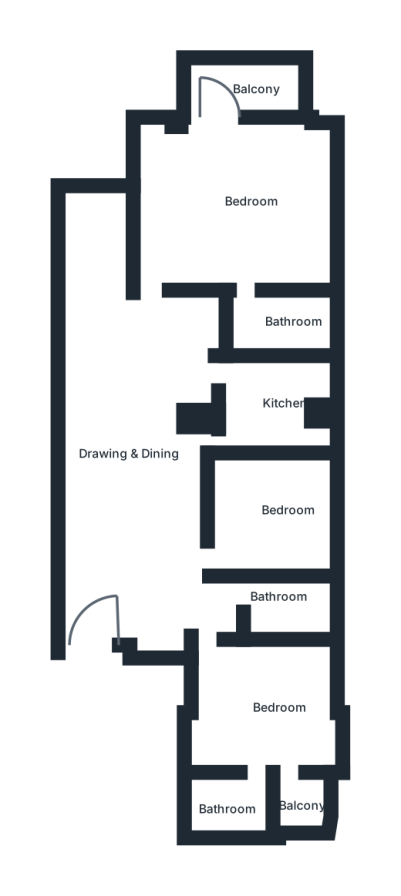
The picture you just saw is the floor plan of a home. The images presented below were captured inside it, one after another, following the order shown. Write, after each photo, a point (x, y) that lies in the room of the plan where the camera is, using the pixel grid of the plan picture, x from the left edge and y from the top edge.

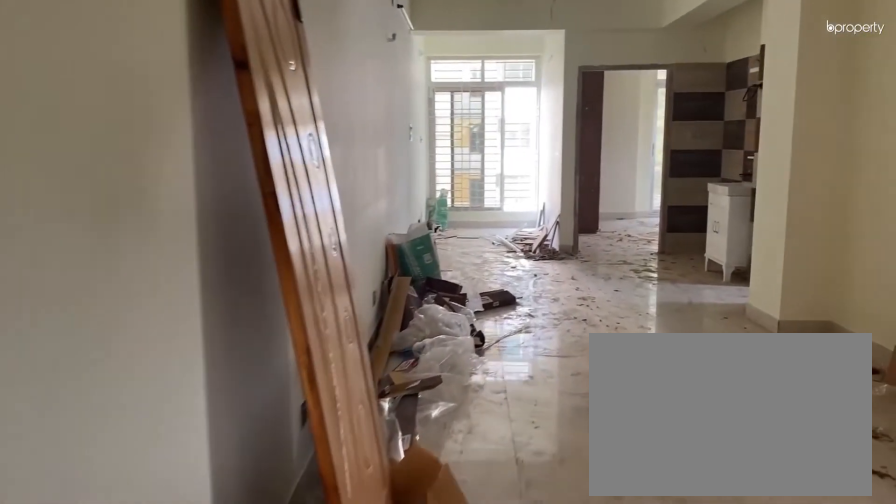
(134, 495)
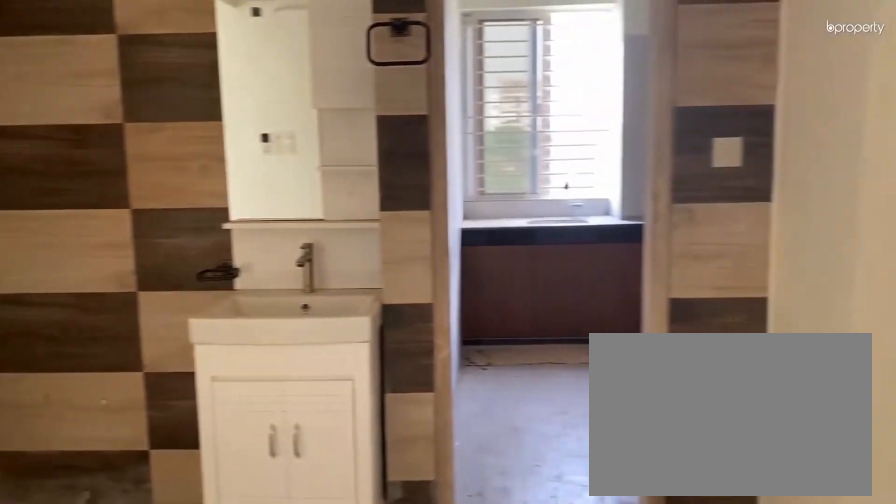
(134, 495)
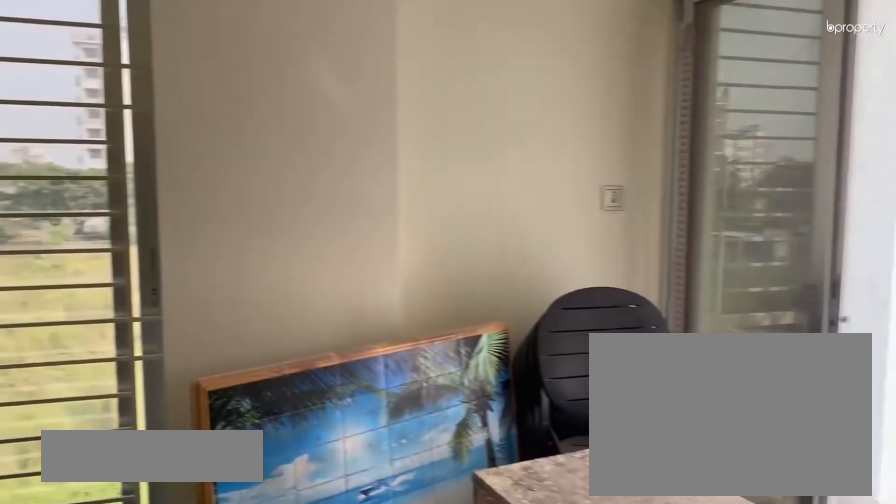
(272, 735)
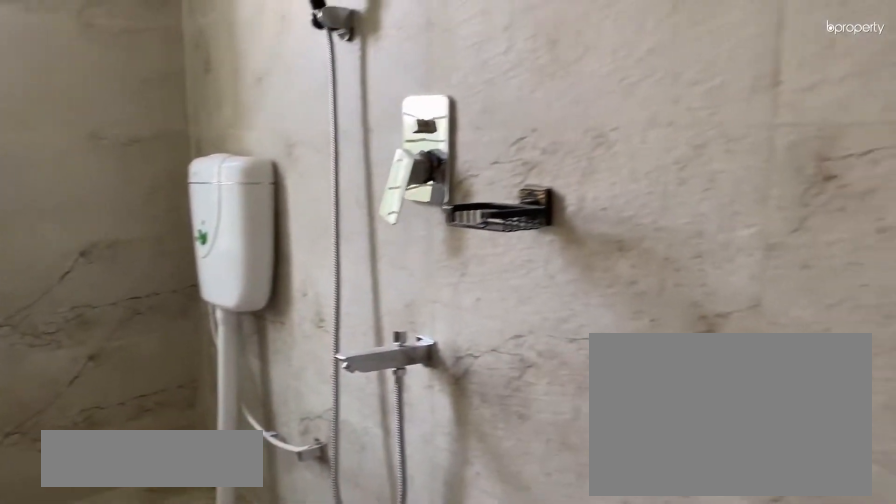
(275, 601)
